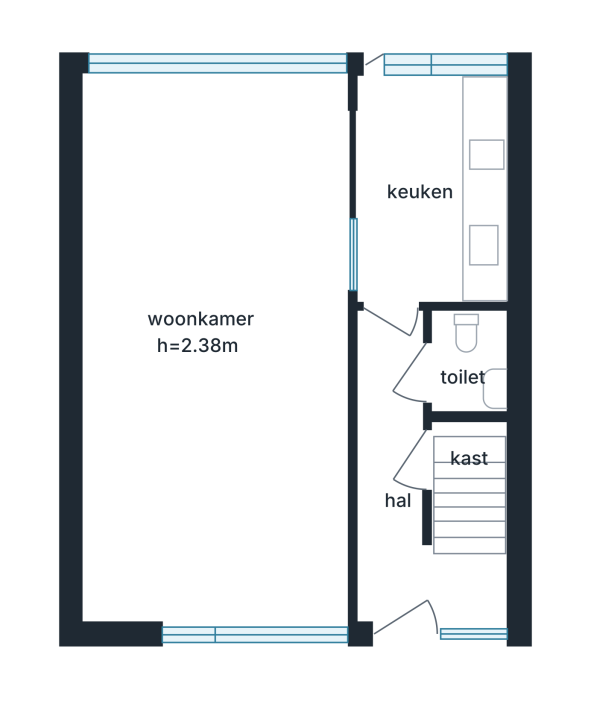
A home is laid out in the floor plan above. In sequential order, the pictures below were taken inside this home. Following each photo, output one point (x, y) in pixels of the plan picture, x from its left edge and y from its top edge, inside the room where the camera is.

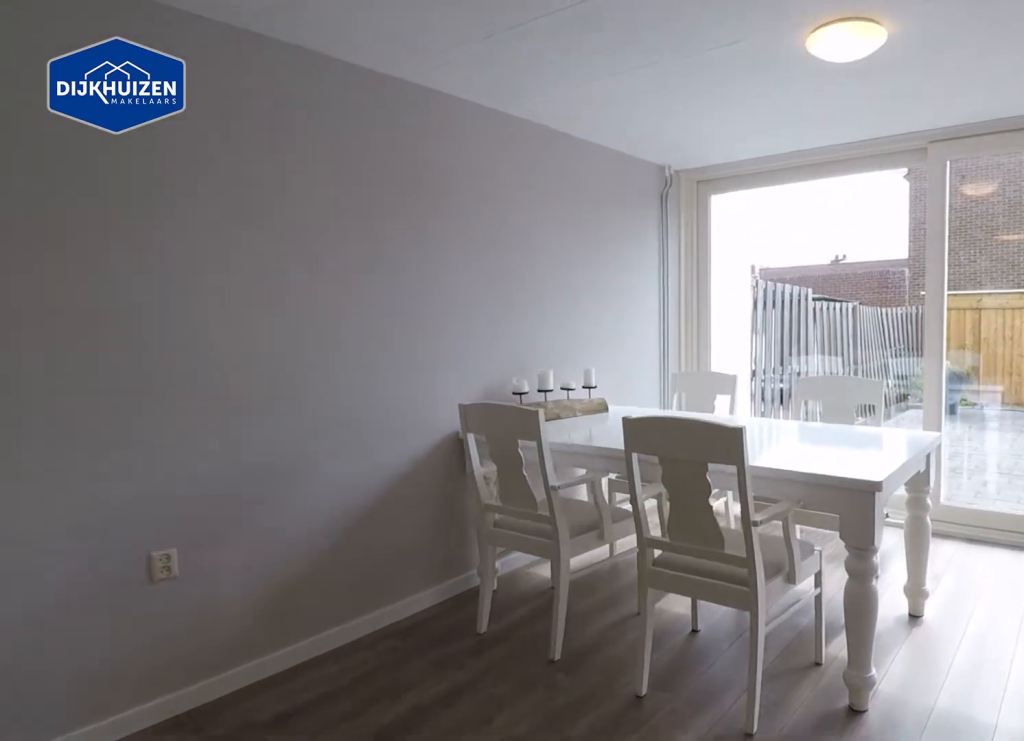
(177, 124)
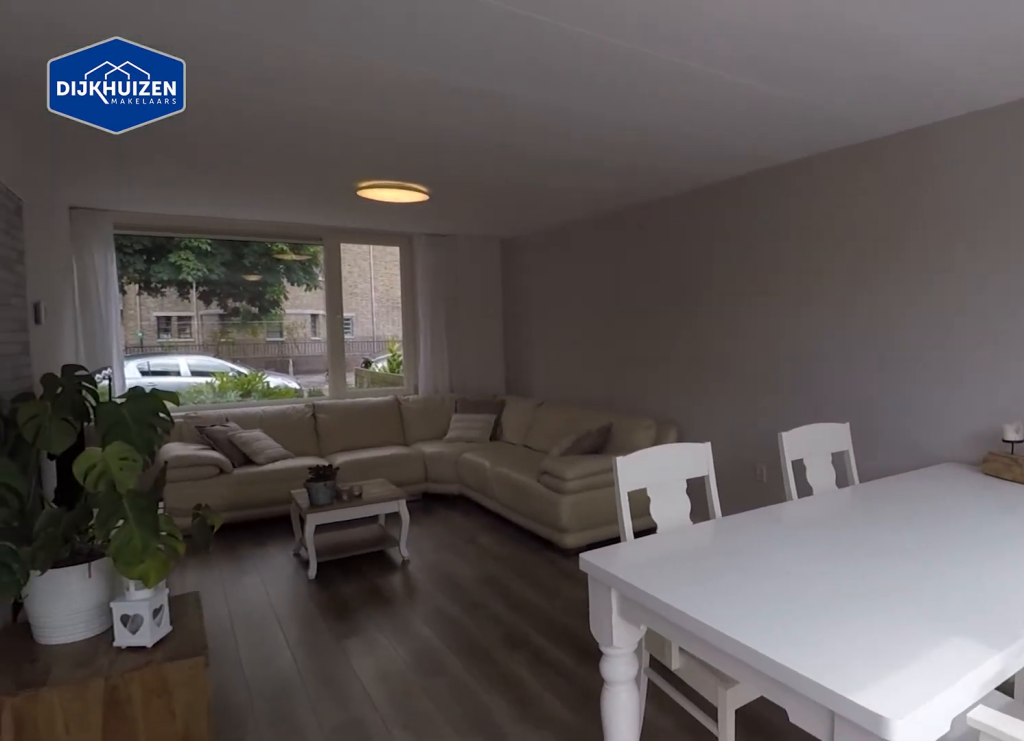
(160, 240)
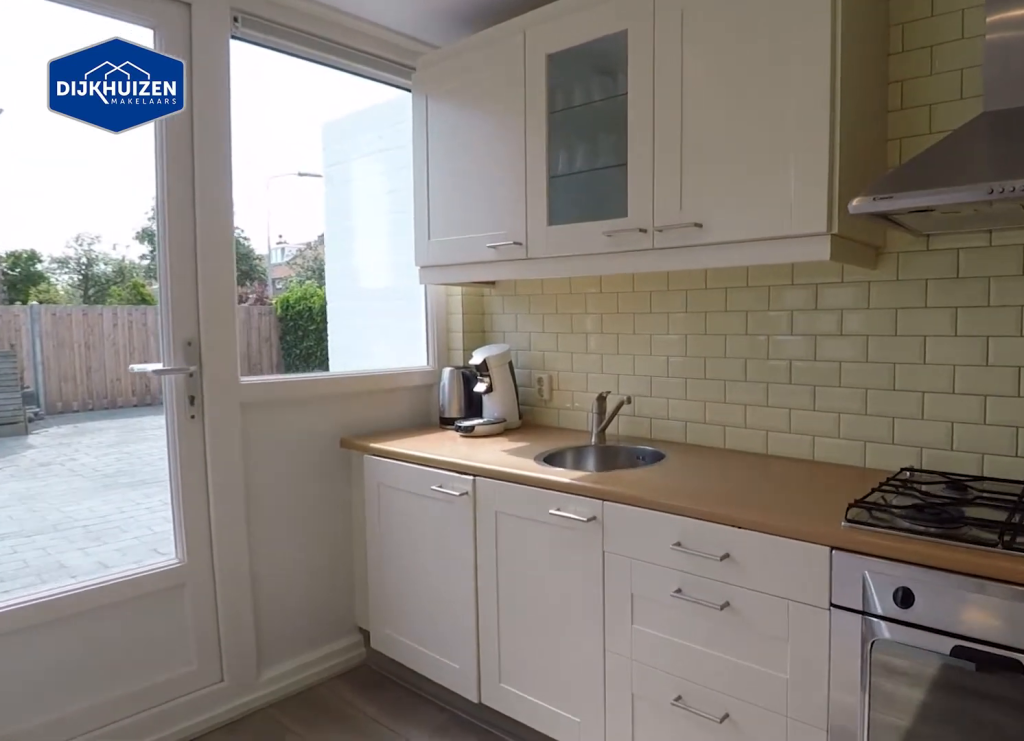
(436, 184)
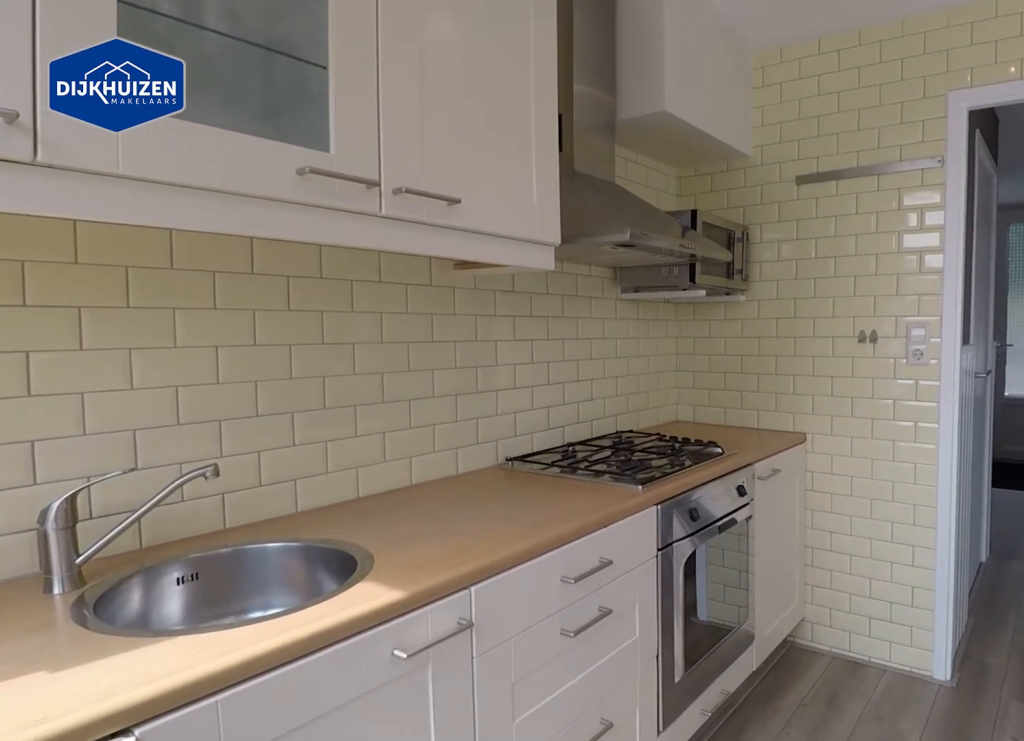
(436, 184)
